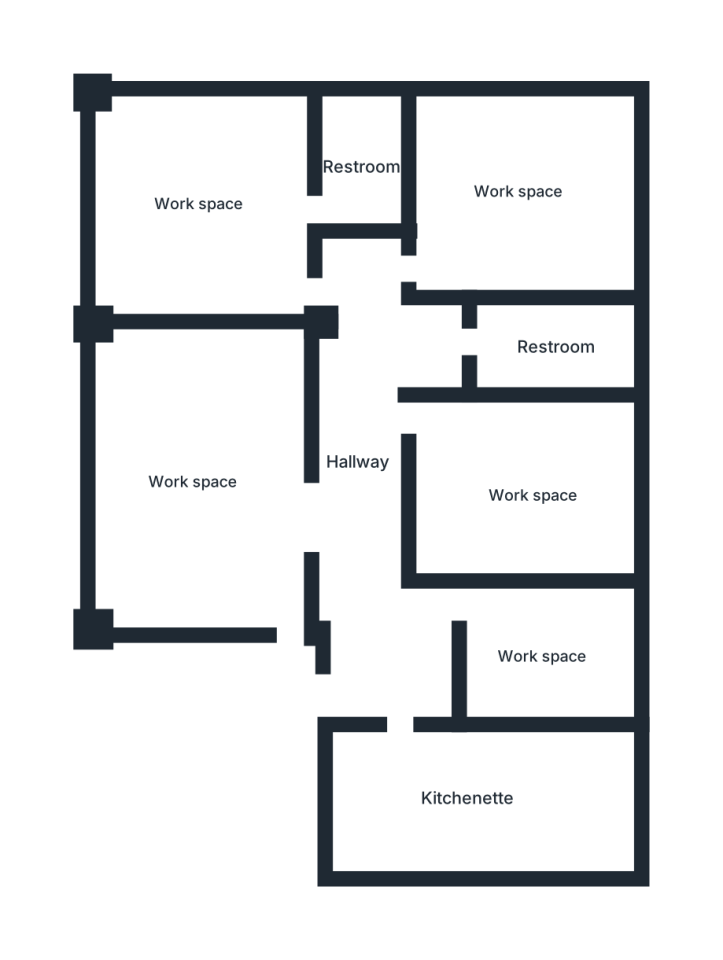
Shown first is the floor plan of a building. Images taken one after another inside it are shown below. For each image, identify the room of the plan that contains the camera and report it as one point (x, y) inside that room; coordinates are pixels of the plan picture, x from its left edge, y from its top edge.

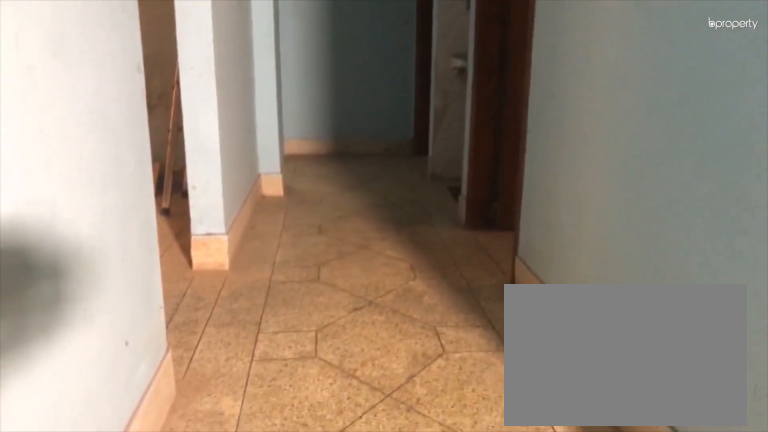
(366, 460)
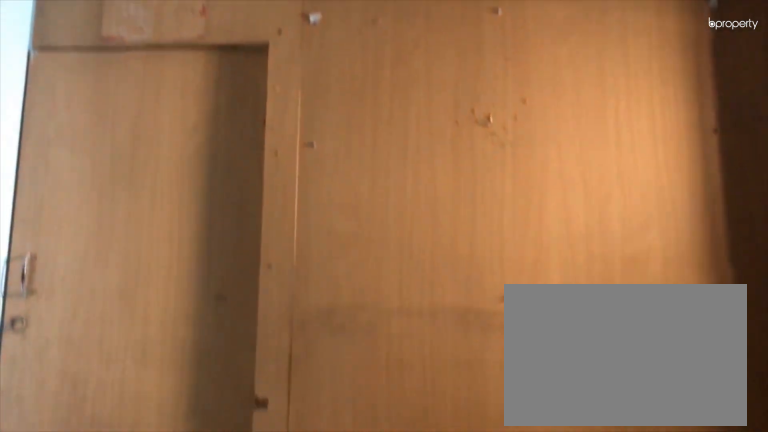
(366, 460)
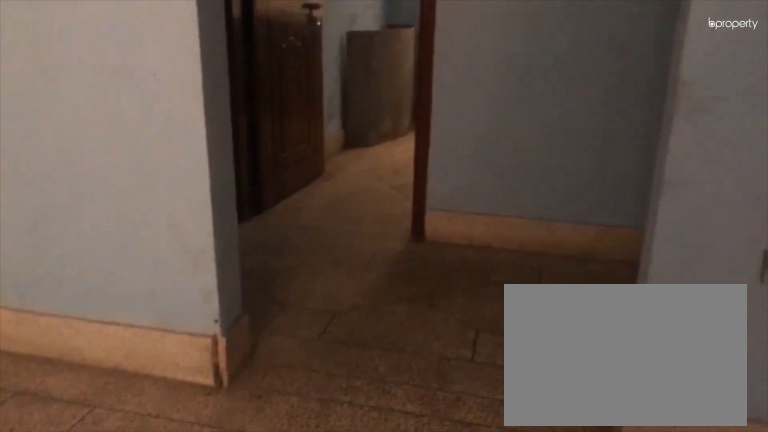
(188, 485)
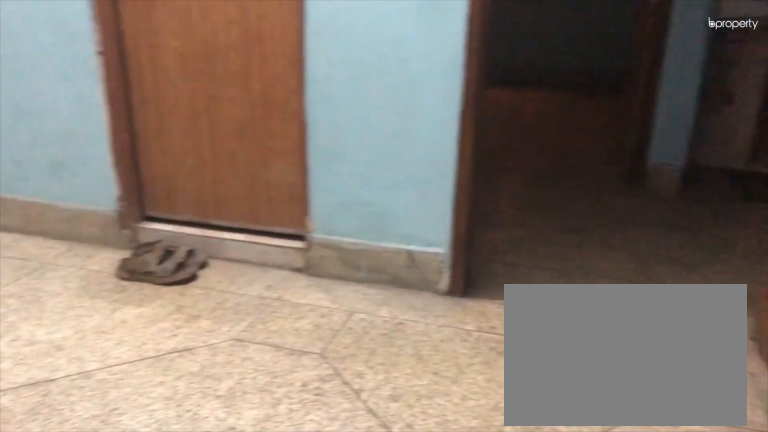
(200, 207)
